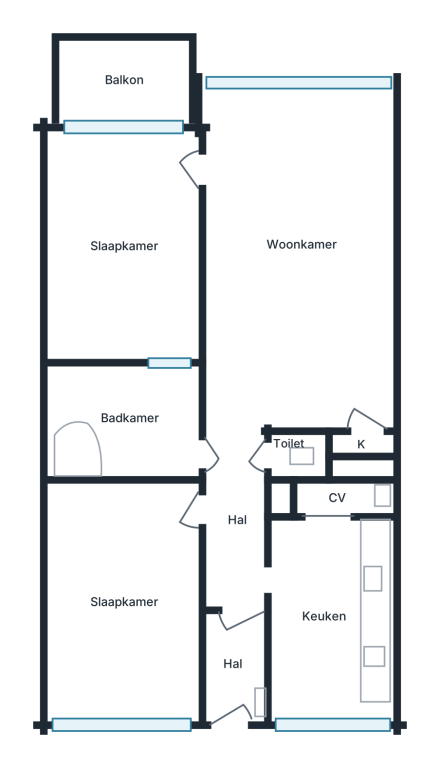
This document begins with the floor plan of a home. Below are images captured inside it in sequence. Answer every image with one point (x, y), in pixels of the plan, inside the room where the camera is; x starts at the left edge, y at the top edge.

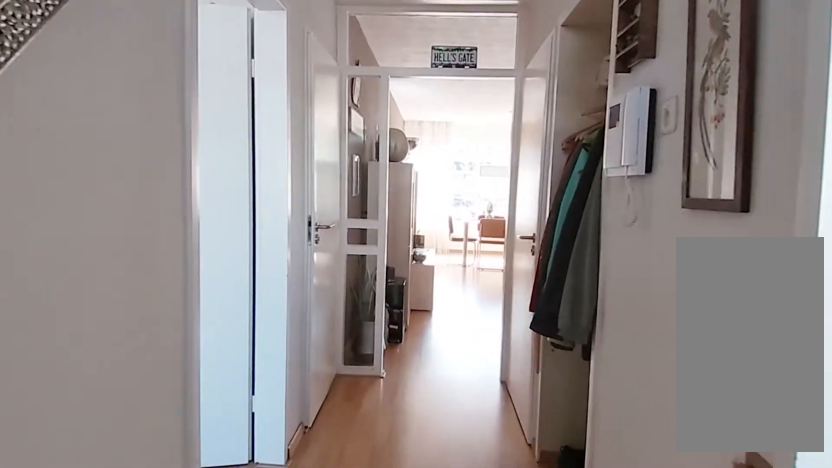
(235, 569)
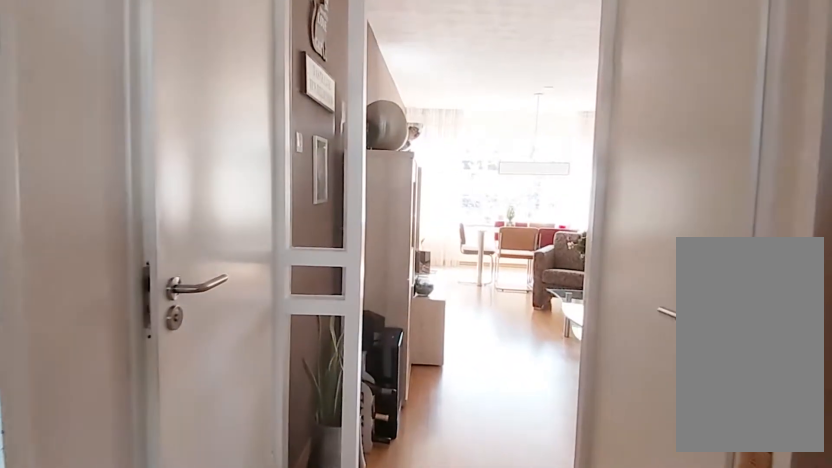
(235, 569)
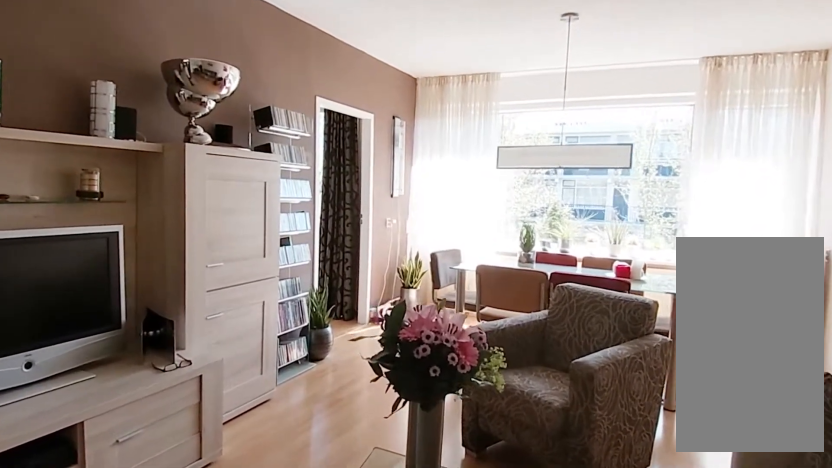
(298, 253)
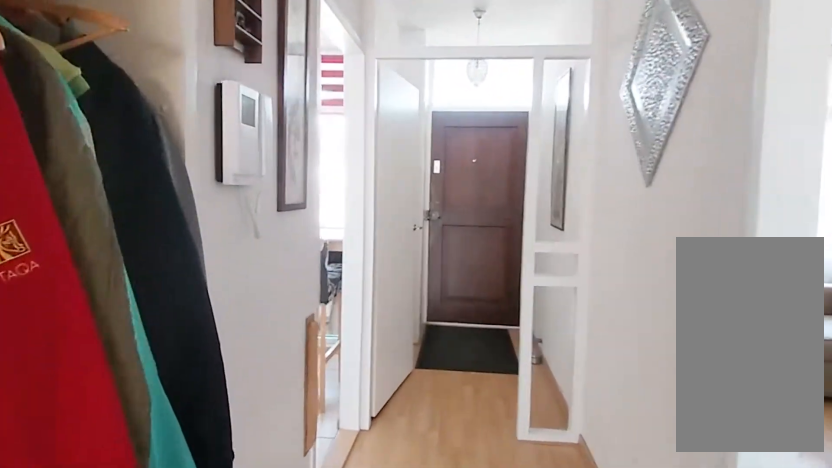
(235, 569)
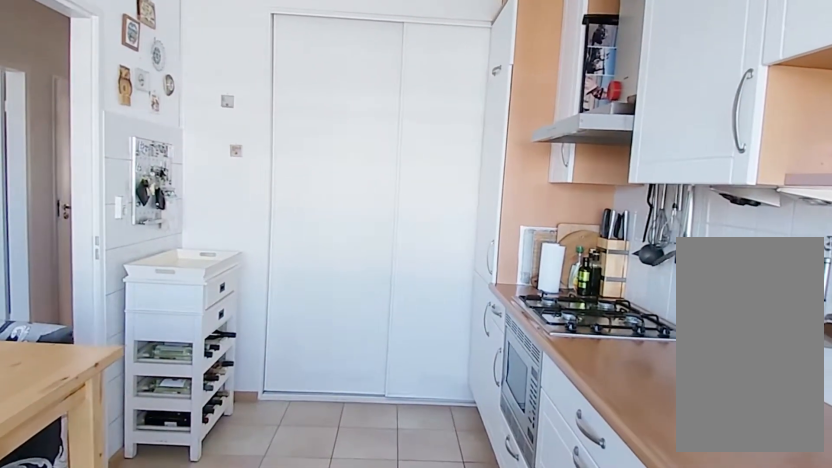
(316, 624)
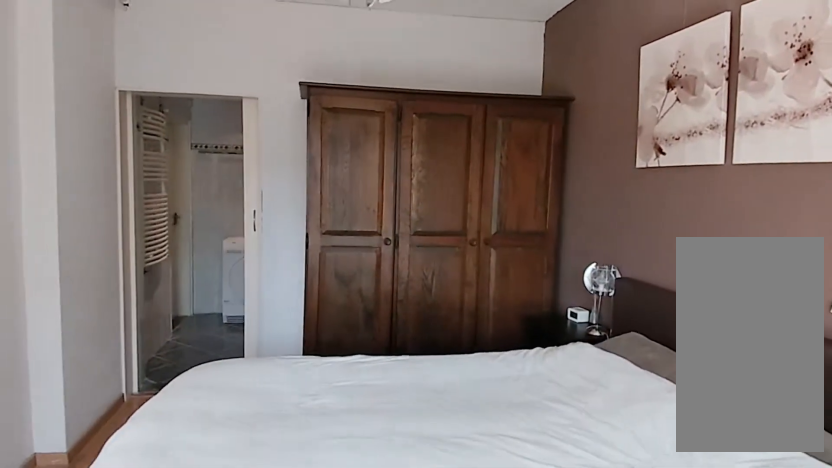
(123, 245)
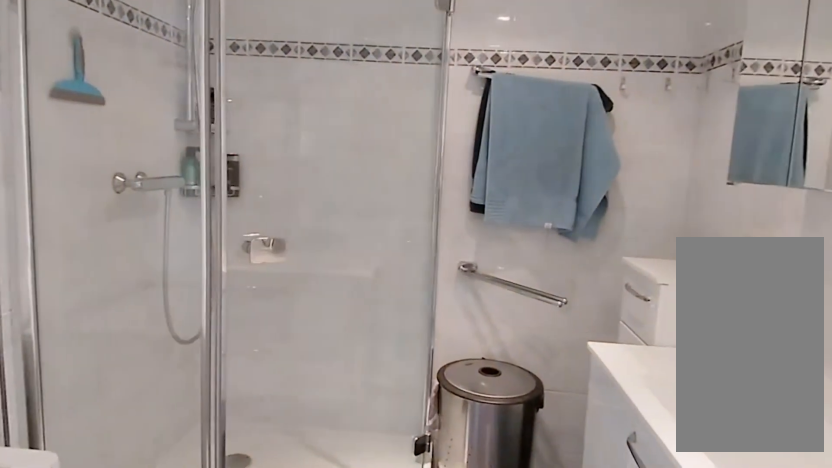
(129, 423)
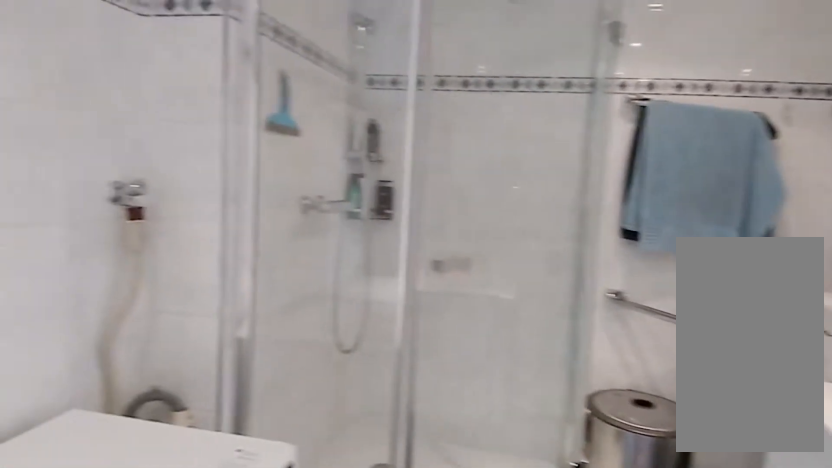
(129, 423)
